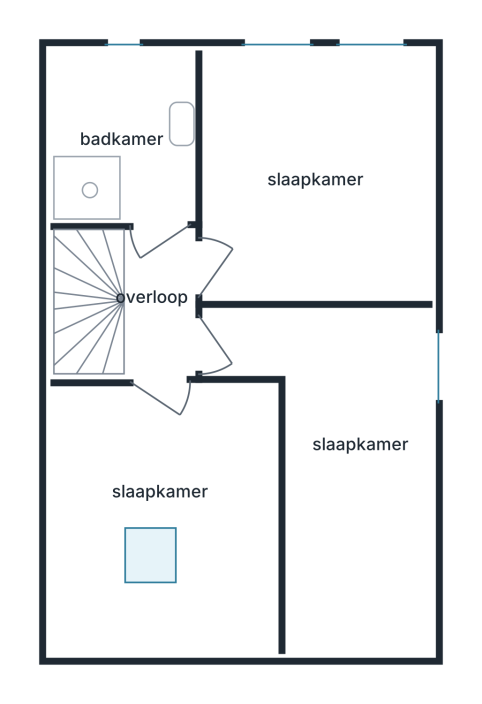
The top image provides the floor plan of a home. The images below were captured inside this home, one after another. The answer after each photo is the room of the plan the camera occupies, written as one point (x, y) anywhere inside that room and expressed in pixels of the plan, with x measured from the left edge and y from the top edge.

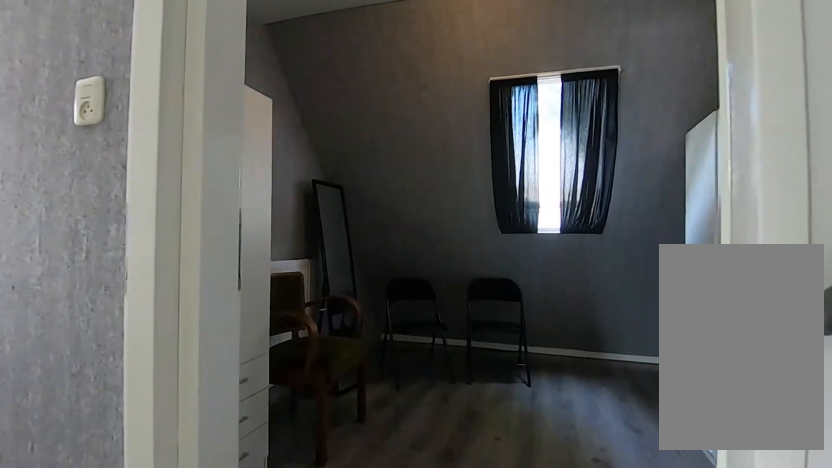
(159, 303)
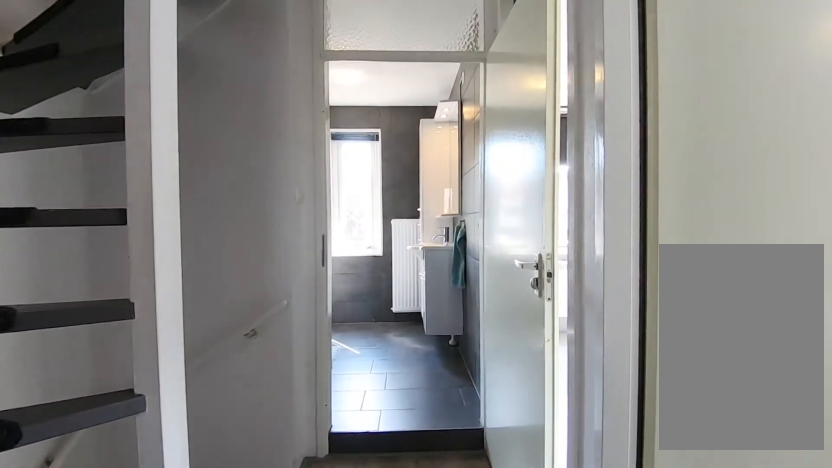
(159, 303)
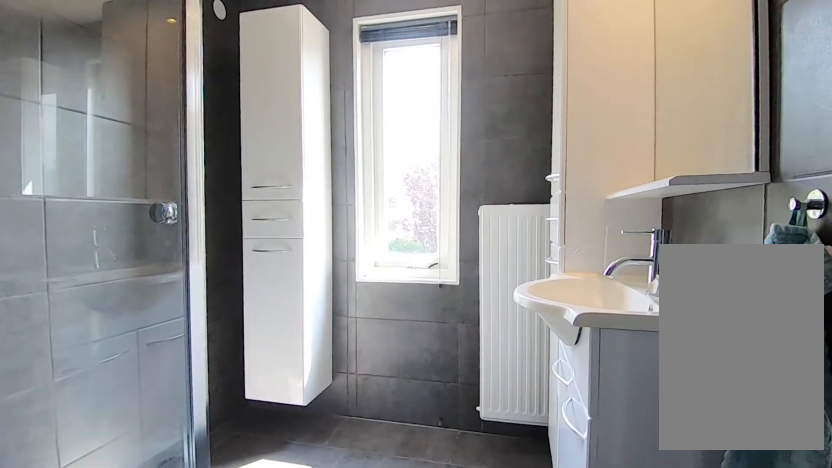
(133, 130)
